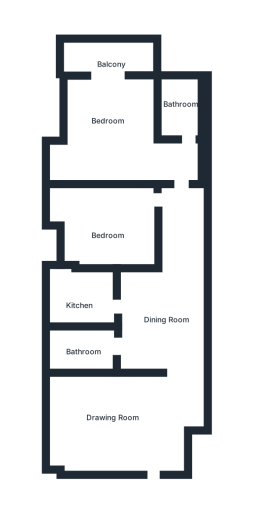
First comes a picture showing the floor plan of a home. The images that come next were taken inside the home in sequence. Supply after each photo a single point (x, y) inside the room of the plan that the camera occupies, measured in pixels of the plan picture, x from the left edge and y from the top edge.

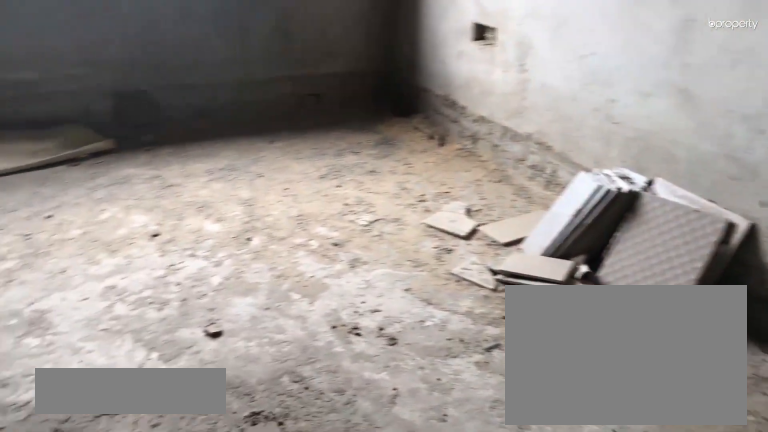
(110, 415)
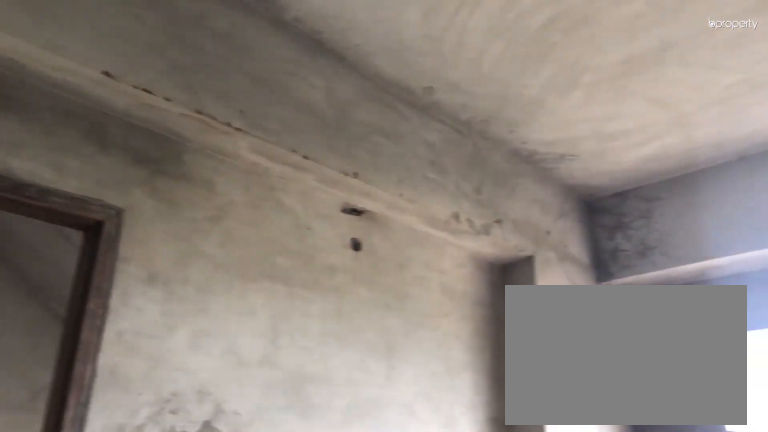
(110, 415)
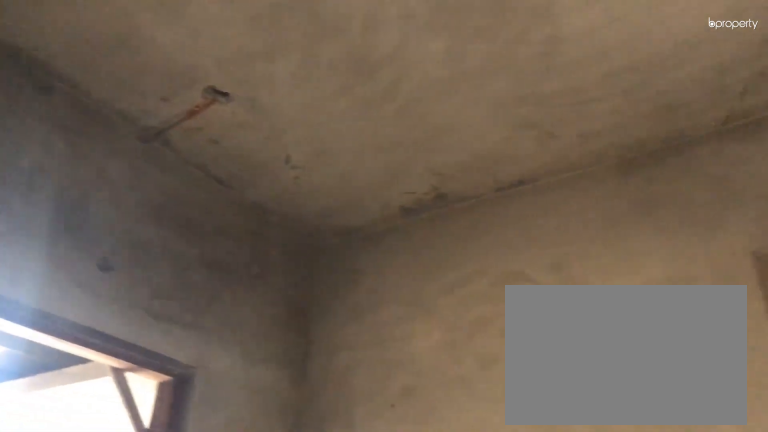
(149, 325)
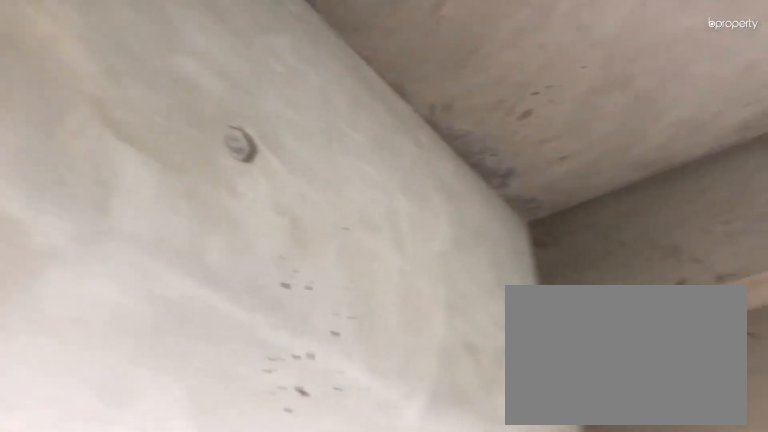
(118, 217)
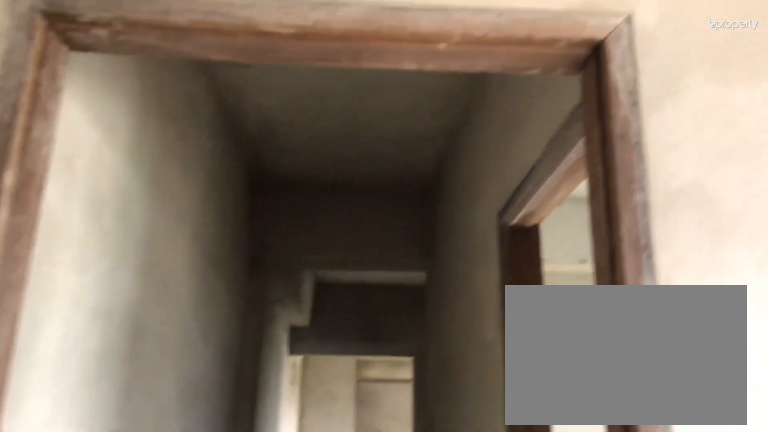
(113, 131)
